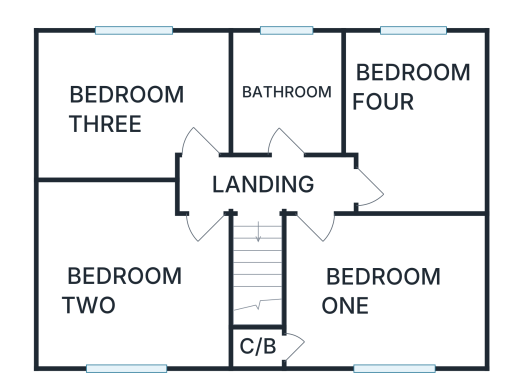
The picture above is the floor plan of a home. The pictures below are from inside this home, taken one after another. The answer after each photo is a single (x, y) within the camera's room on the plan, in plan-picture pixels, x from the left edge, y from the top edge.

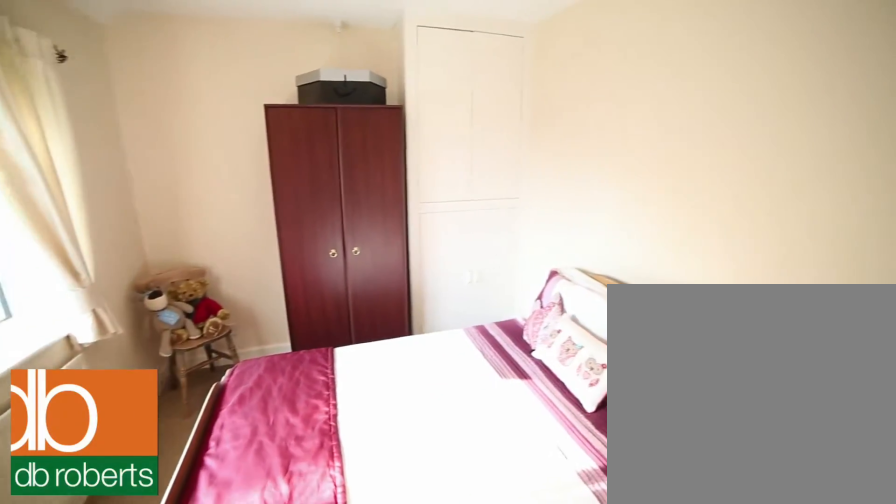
(134, 274)
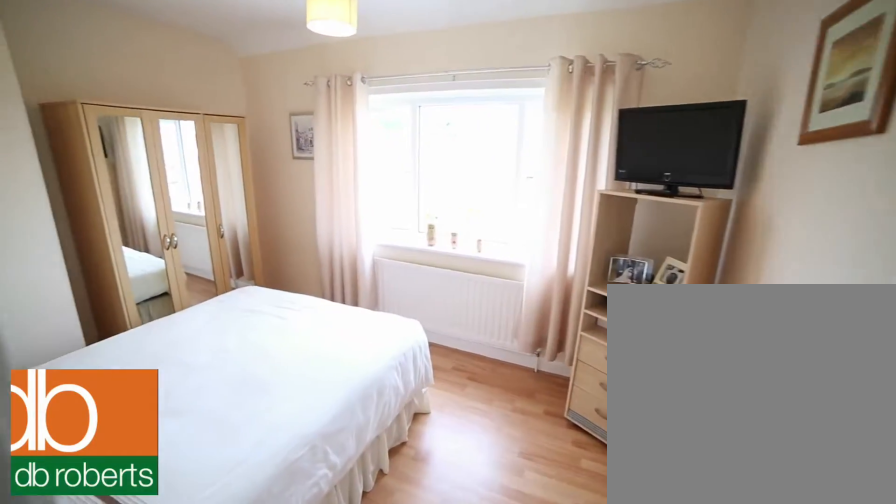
(130, 101)
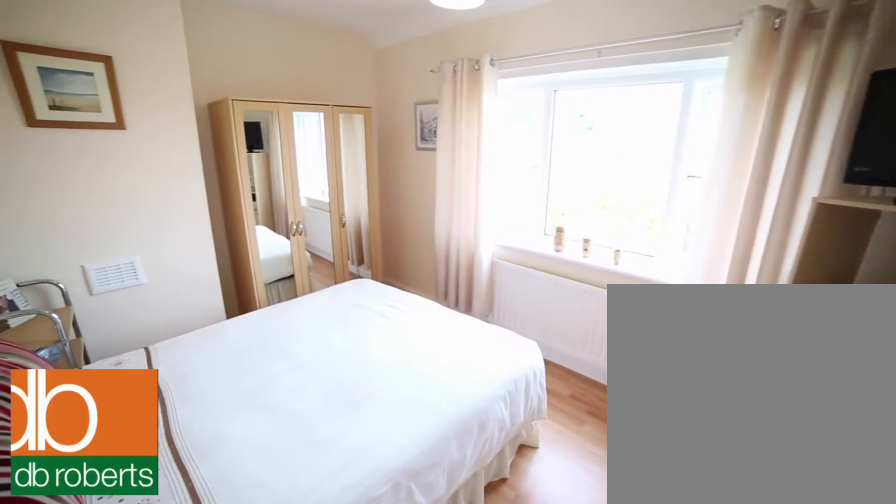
(130, 101)
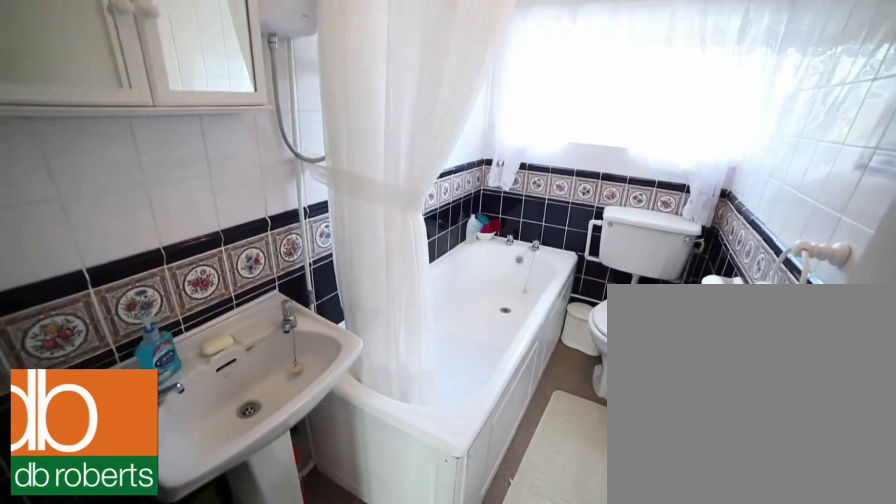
(287, 91)
